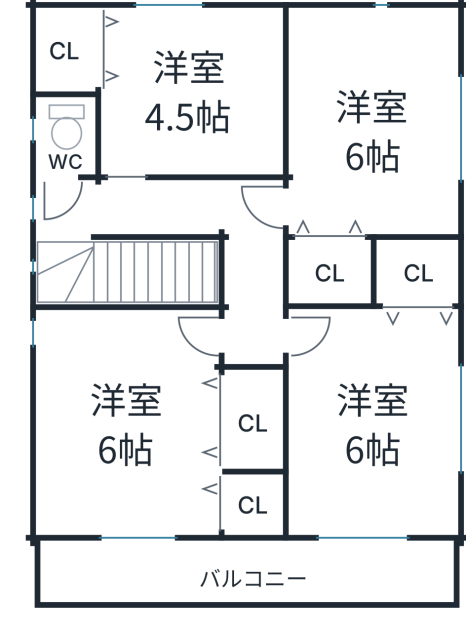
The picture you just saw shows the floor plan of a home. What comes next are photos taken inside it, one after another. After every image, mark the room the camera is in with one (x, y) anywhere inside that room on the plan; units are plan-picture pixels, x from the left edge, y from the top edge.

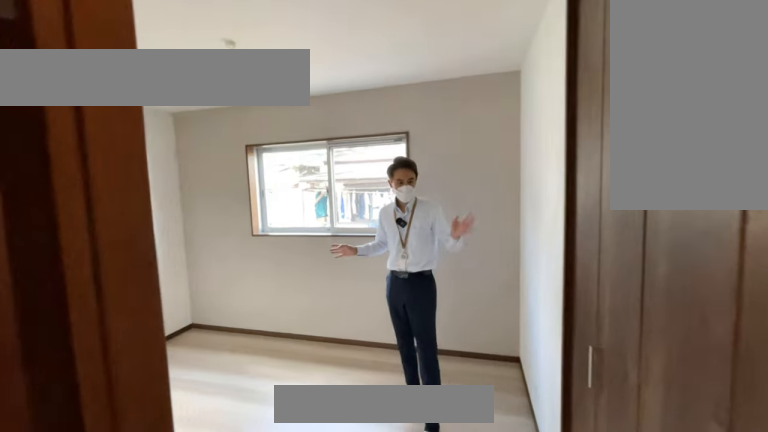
(352, 106)
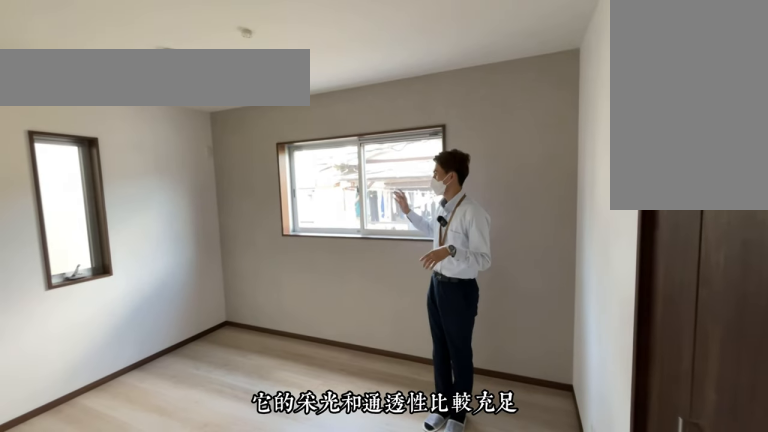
(352, 101)
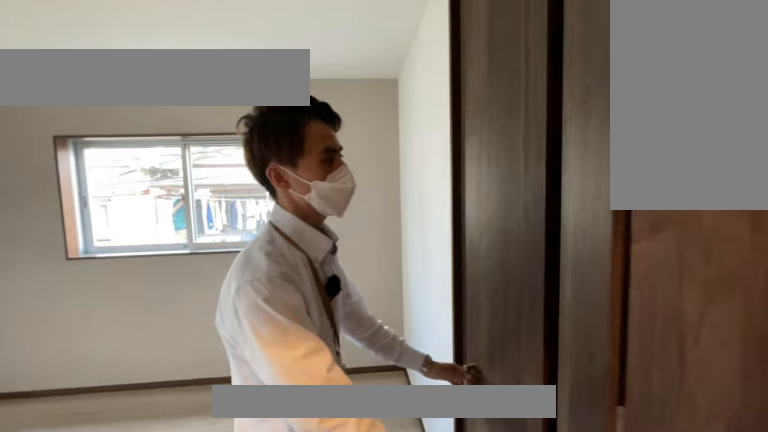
(352, 90)
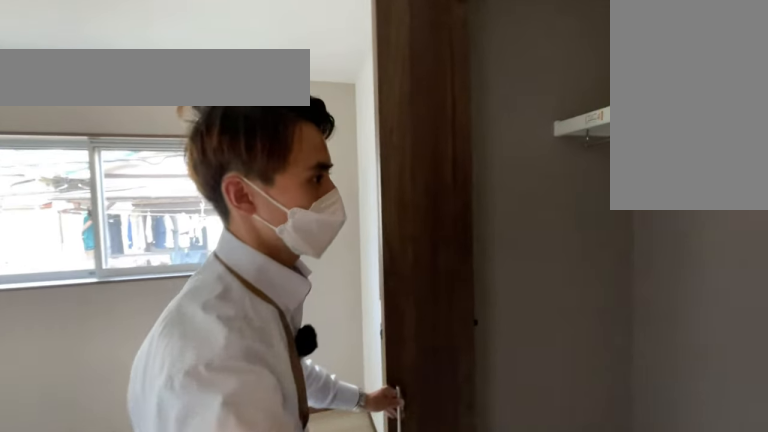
(352, 151)
